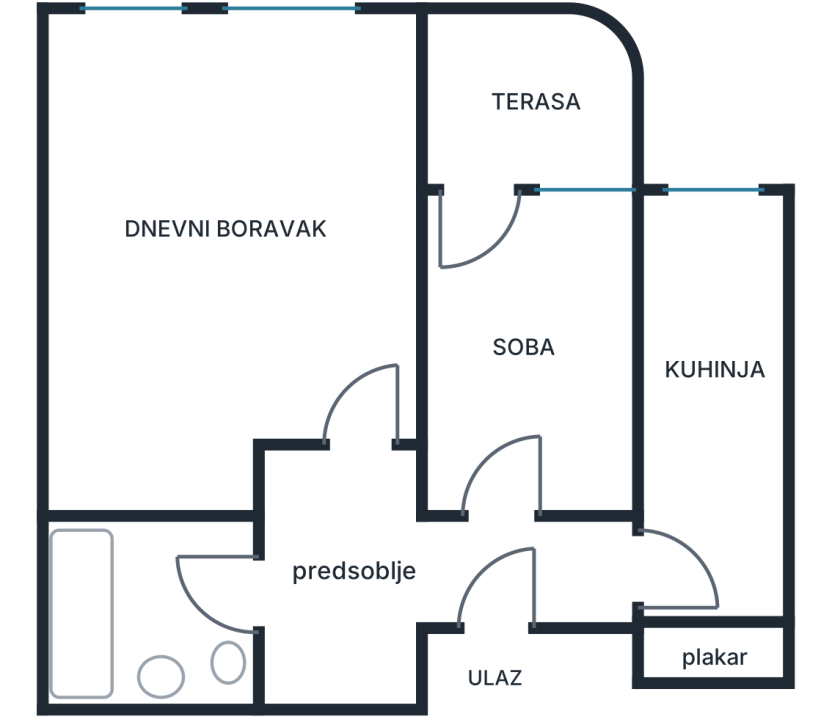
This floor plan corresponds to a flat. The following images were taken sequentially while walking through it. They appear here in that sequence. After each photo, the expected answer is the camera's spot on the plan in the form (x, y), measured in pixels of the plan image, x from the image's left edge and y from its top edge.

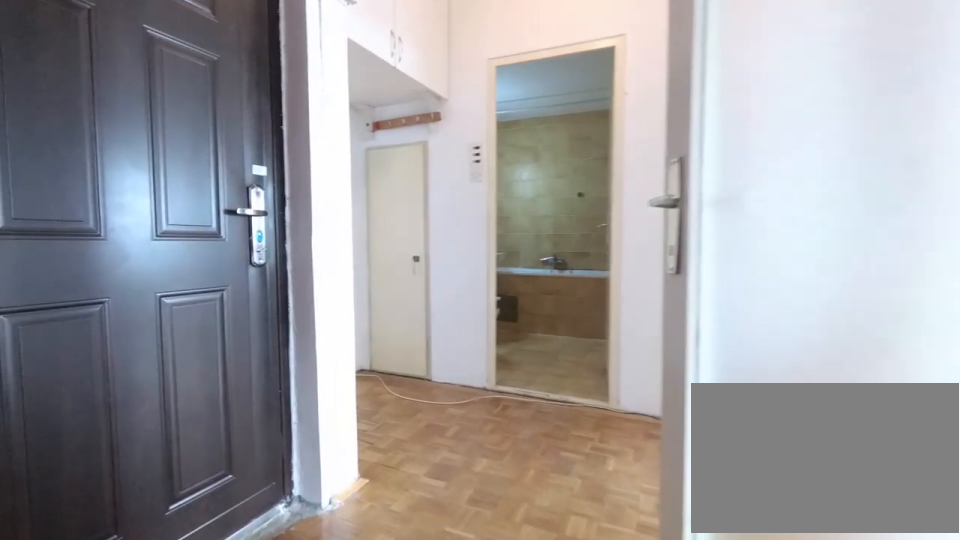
(615, 546)
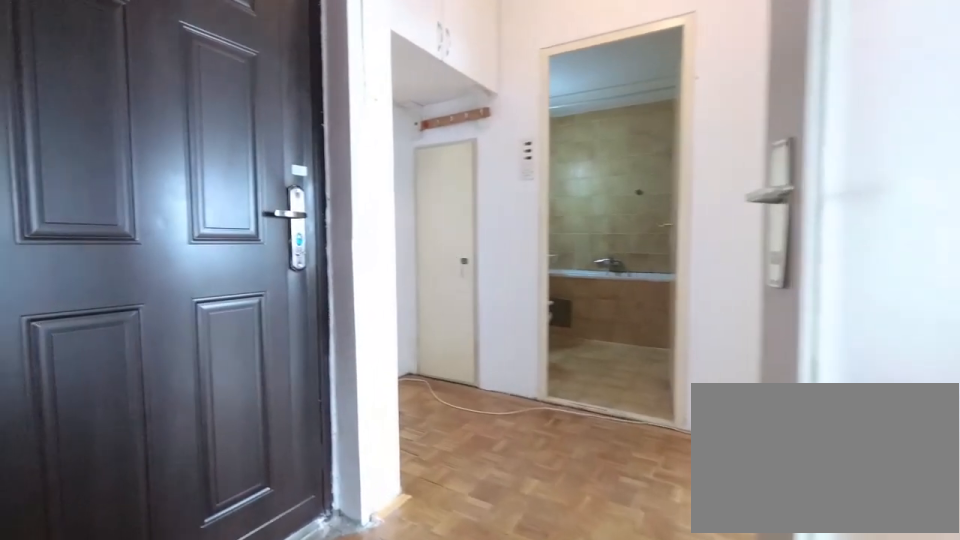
(585, 544)
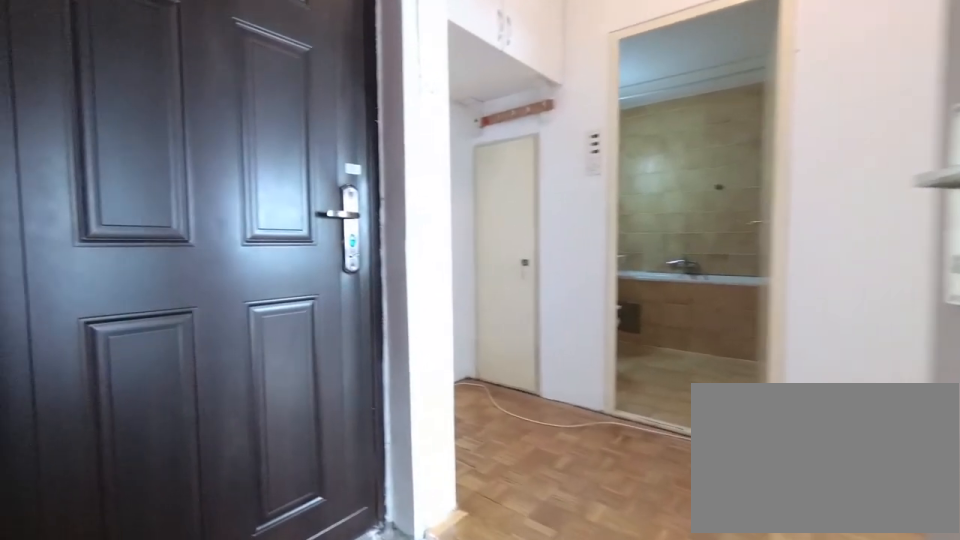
(568, 547)
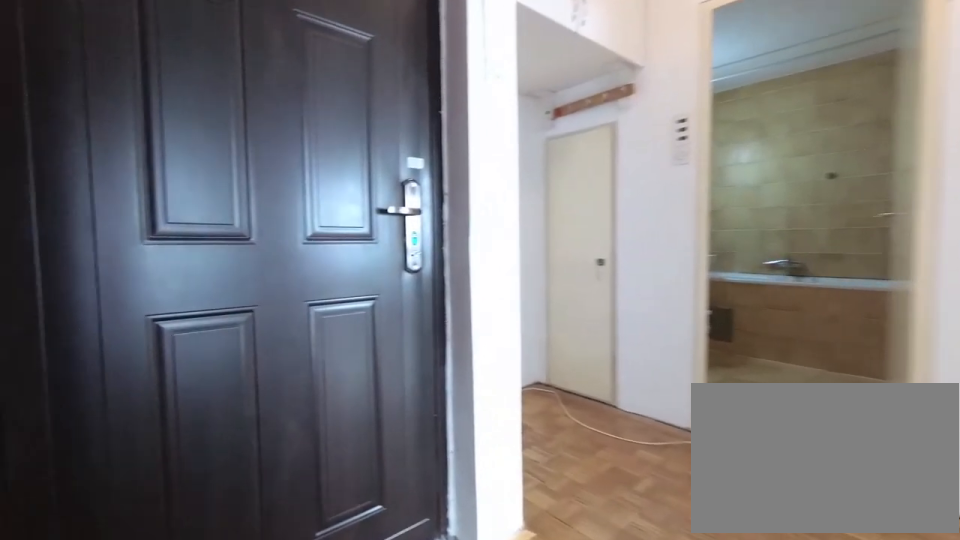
(552, 553)
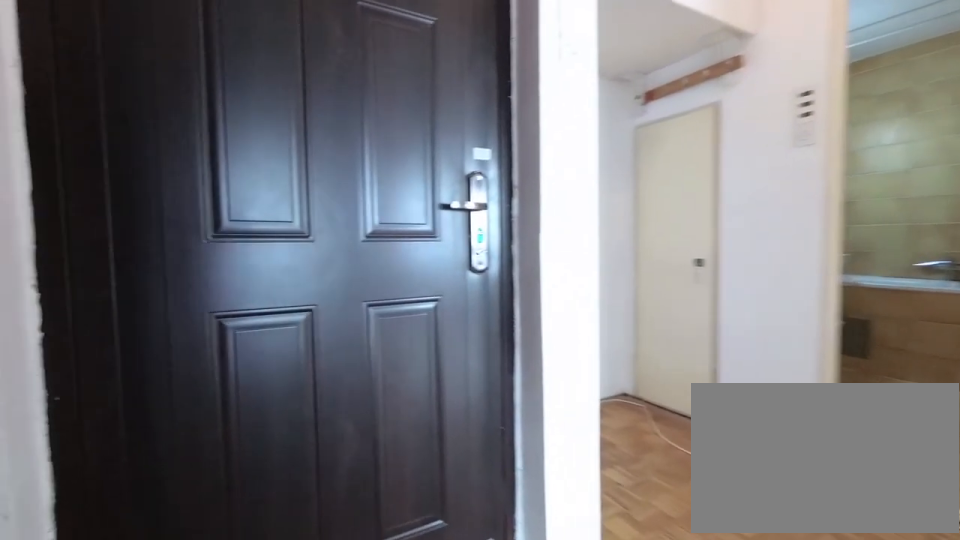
(539, 560)
